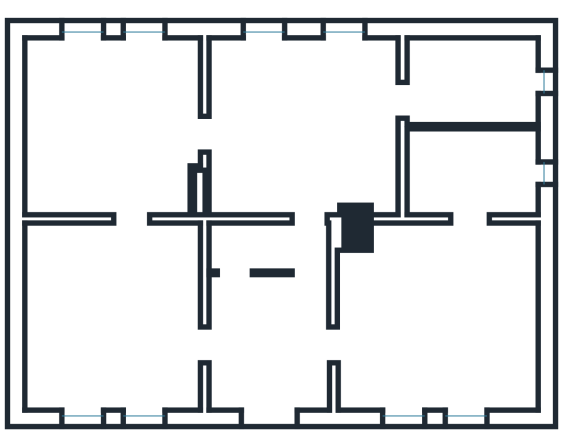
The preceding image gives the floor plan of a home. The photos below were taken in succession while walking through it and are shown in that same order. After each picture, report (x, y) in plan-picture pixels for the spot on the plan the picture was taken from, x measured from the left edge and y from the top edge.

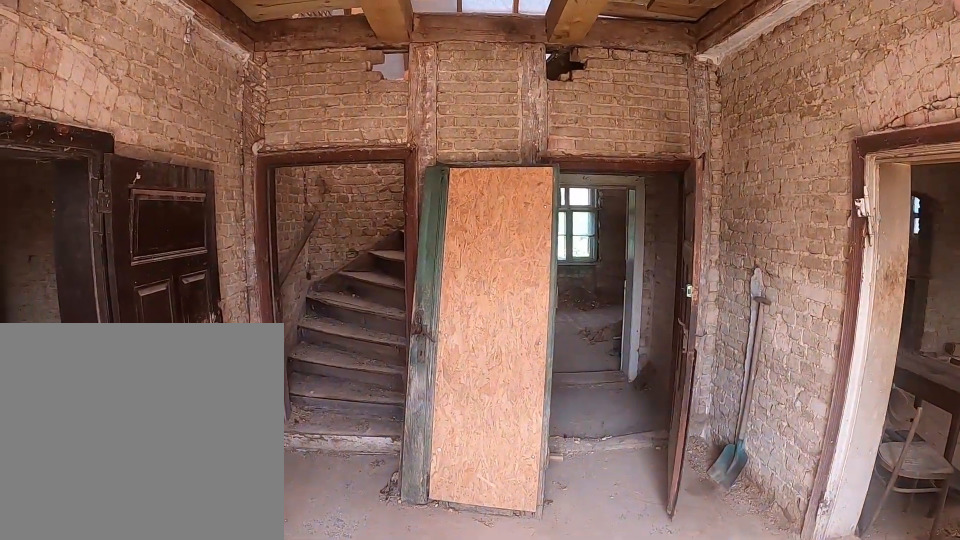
(276, 347)
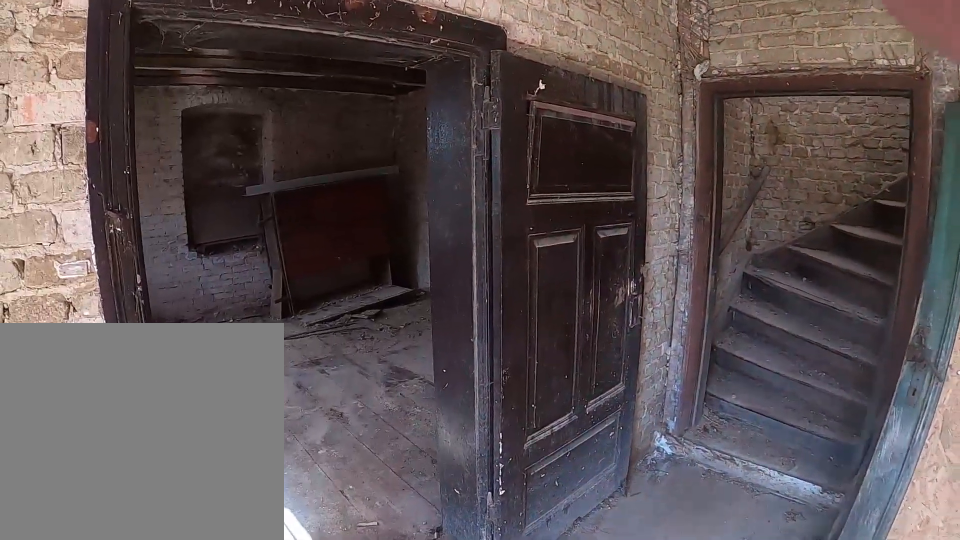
(250, 339)
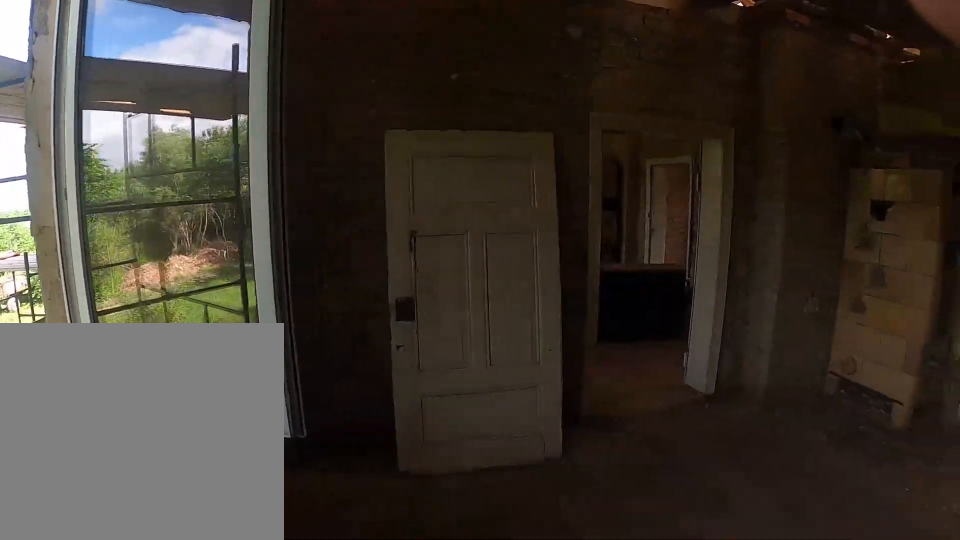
(140, 106)
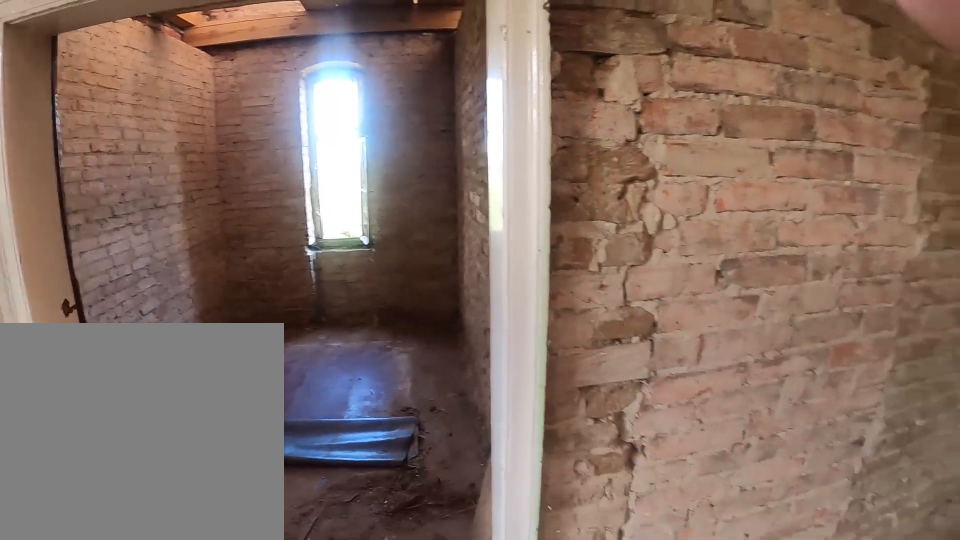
(368, 145)
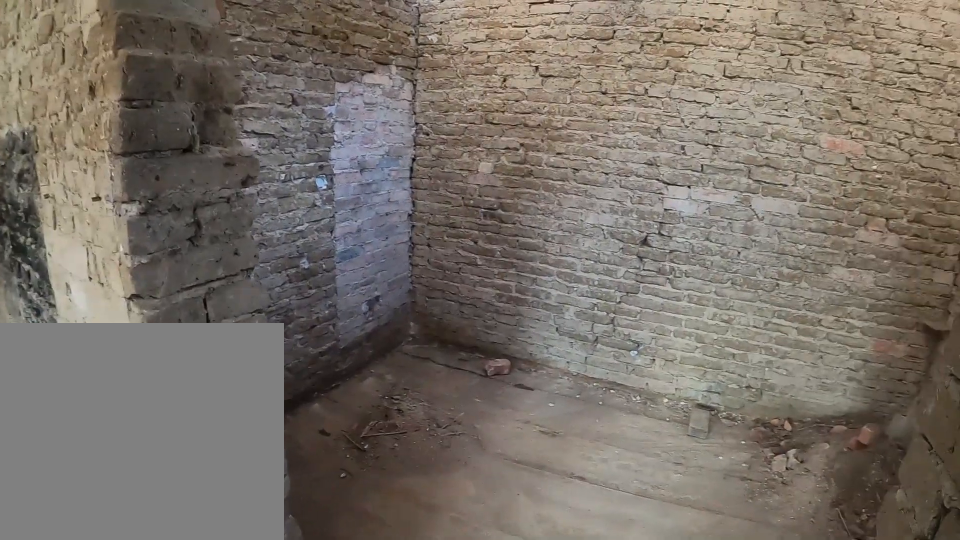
(464, 265)
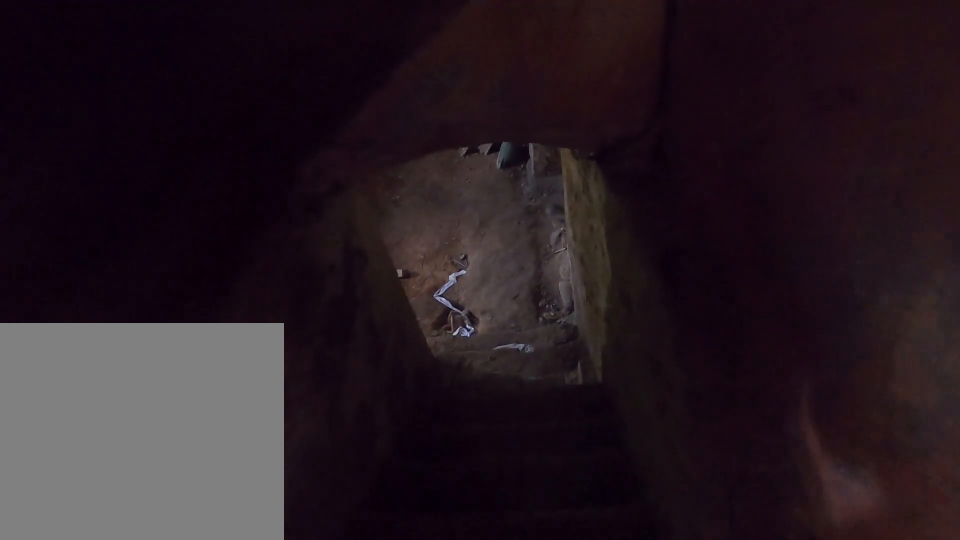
(276, 243)
